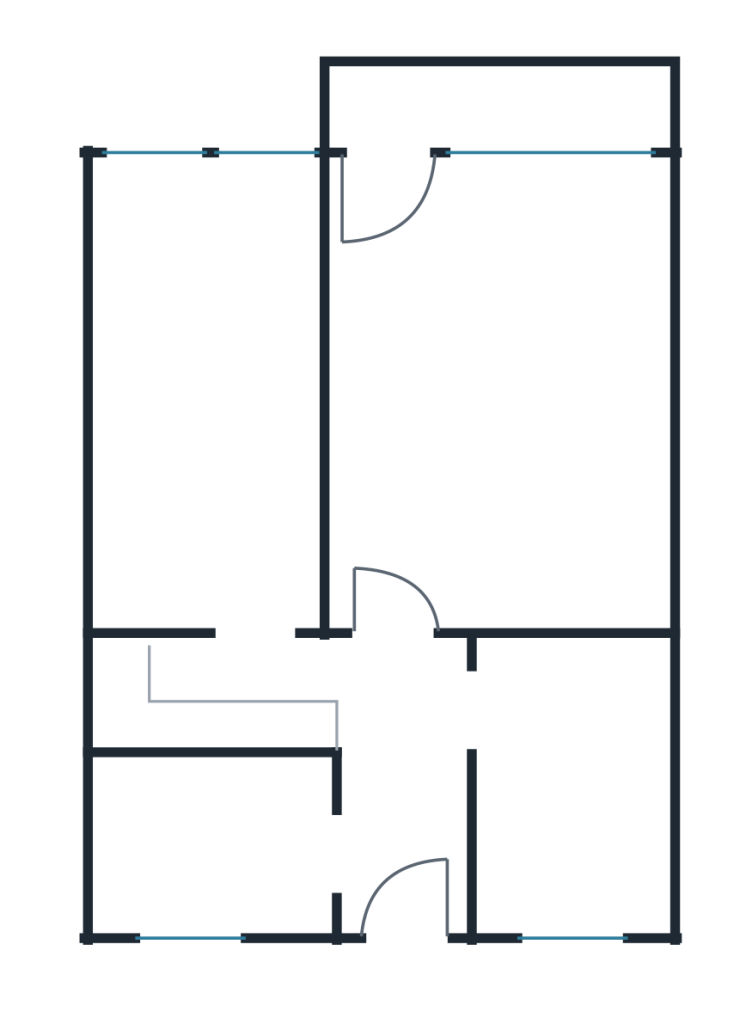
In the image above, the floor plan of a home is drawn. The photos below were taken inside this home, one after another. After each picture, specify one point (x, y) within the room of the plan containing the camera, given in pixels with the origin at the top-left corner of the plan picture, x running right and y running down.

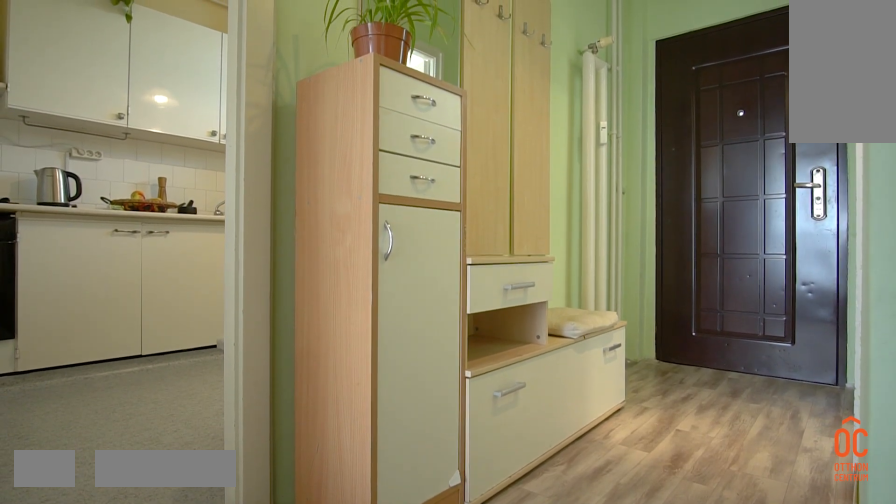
(401, 778)
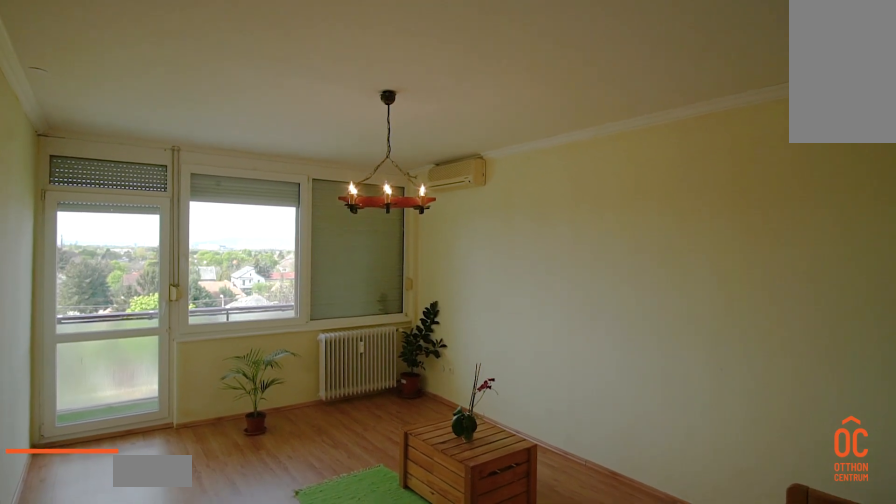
(511, 403)
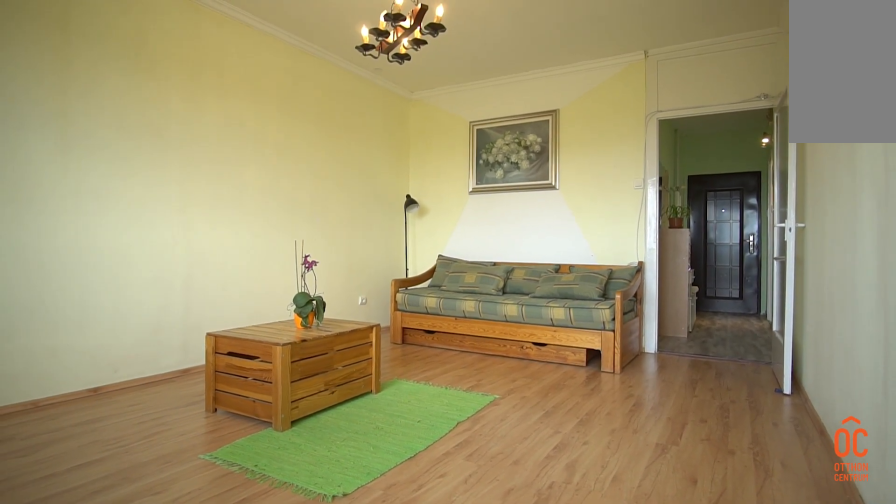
(512, 404)
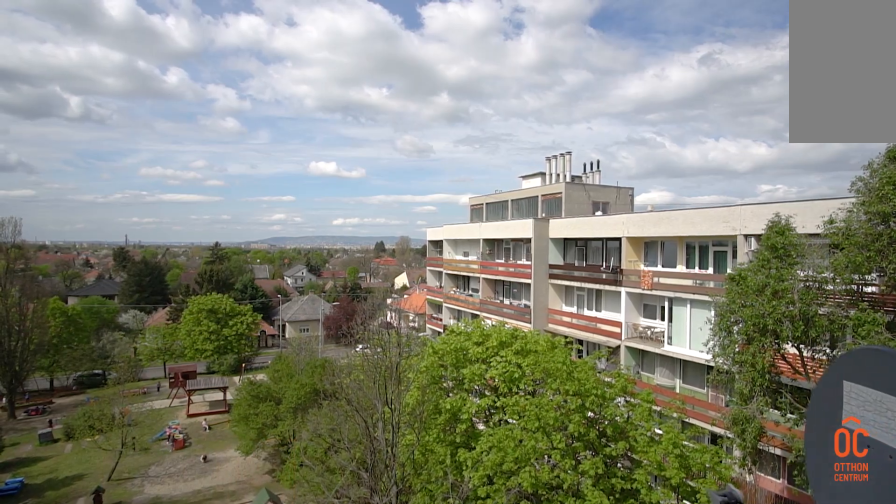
(515, 110)
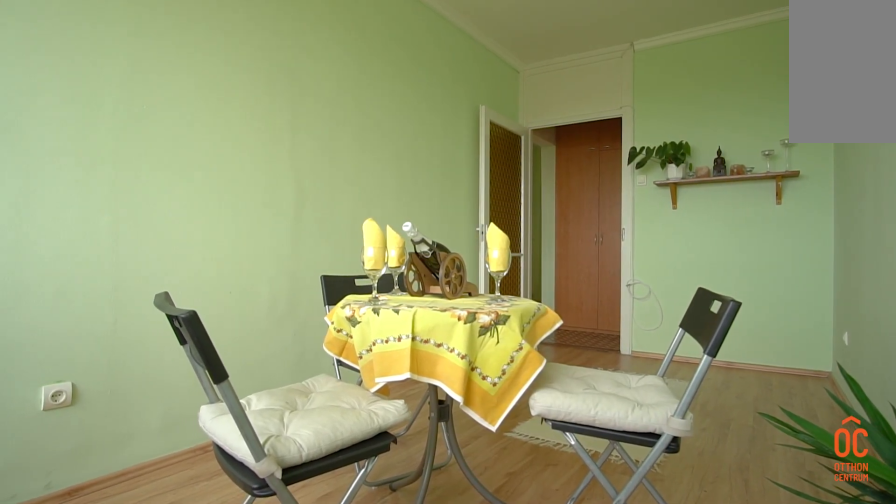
(217, 385)
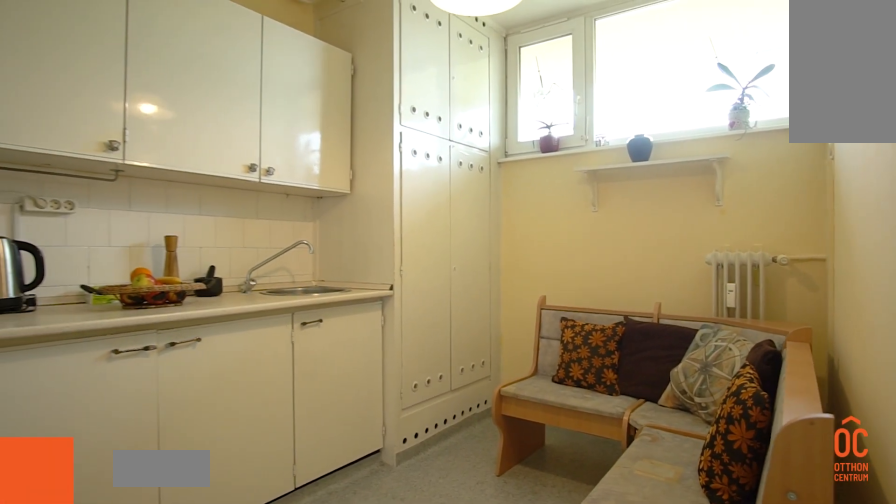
(578, 796)
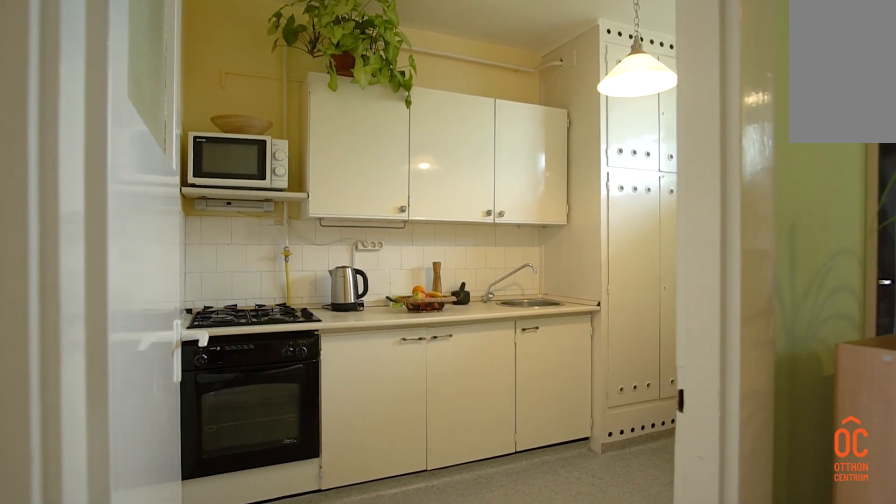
(579, 795)
